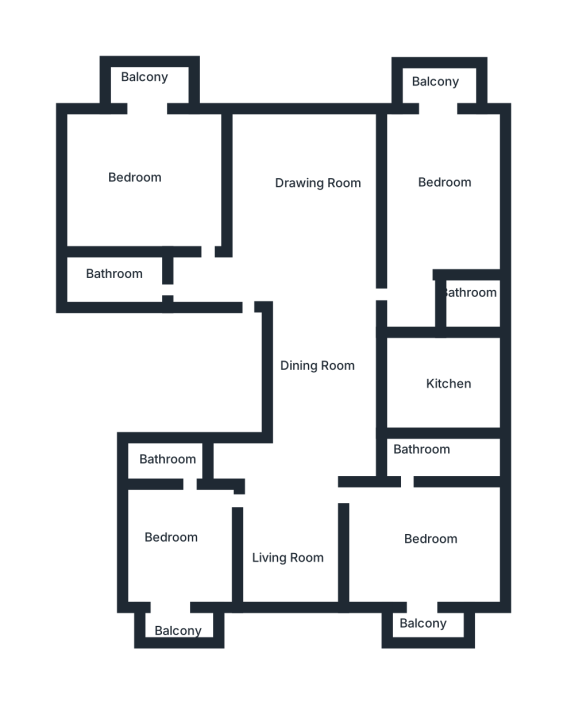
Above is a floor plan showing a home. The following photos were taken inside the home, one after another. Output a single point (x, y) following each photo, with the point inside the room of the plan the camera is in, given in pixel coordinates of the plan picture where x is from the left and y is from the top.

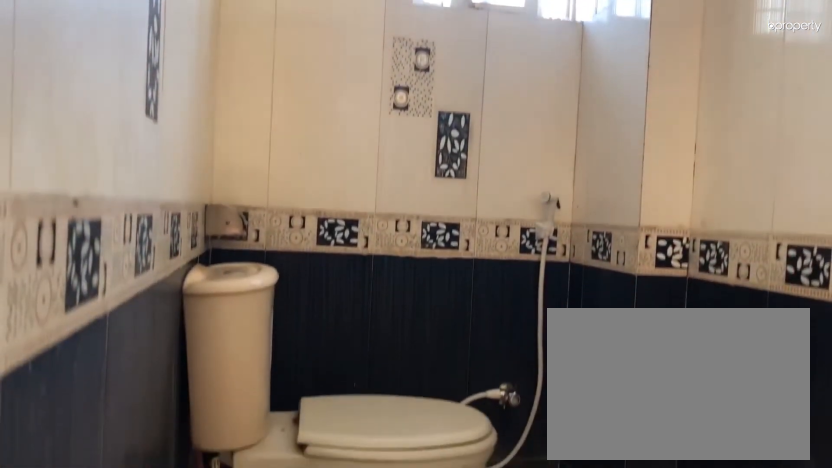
(168, 459)
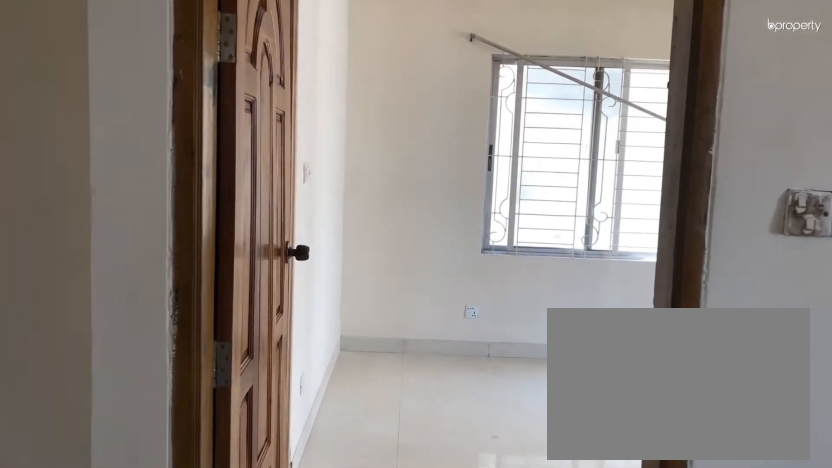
(339, 498)
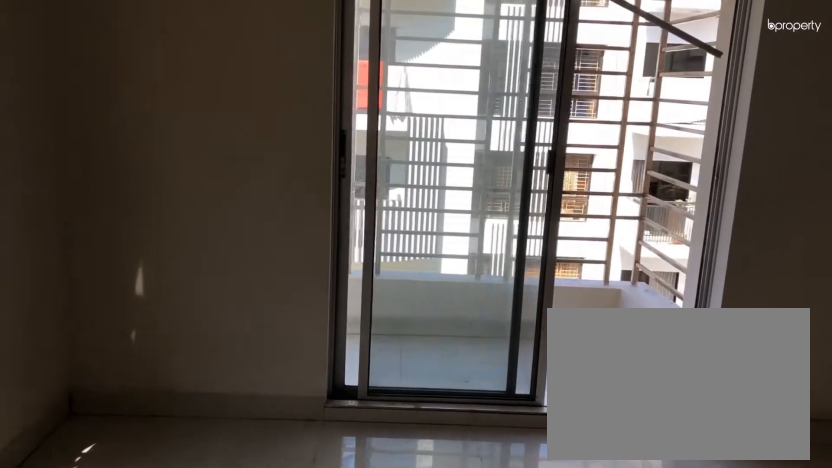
(422, 532)
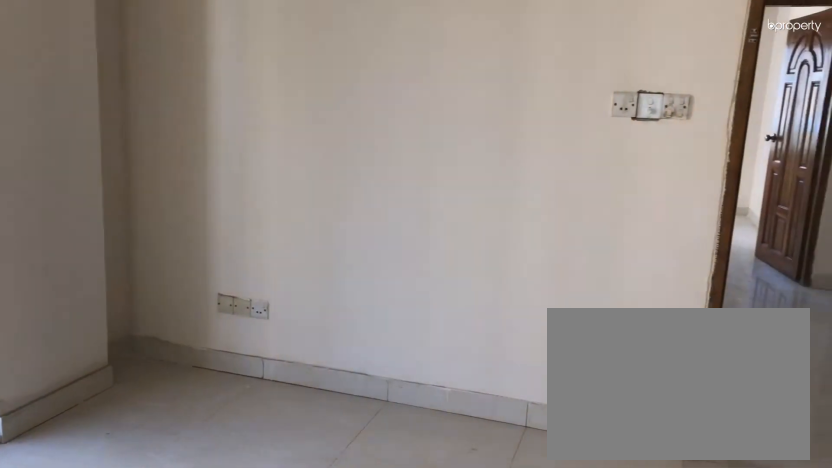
(422, 532)
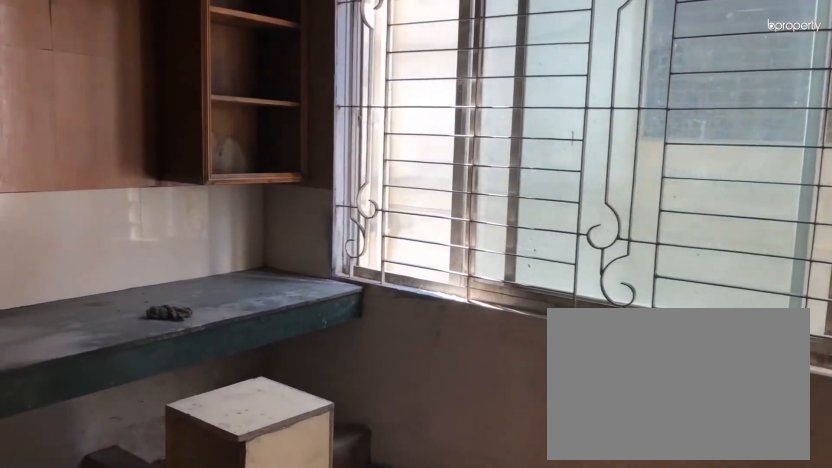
(441, 391)
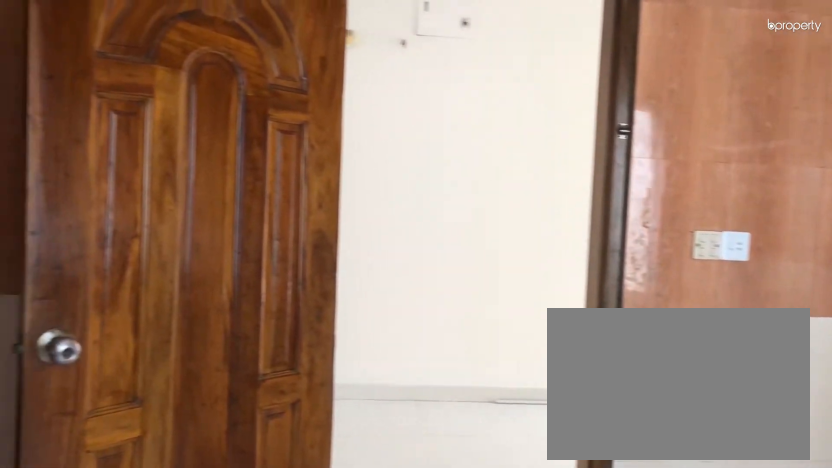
(441, 391)
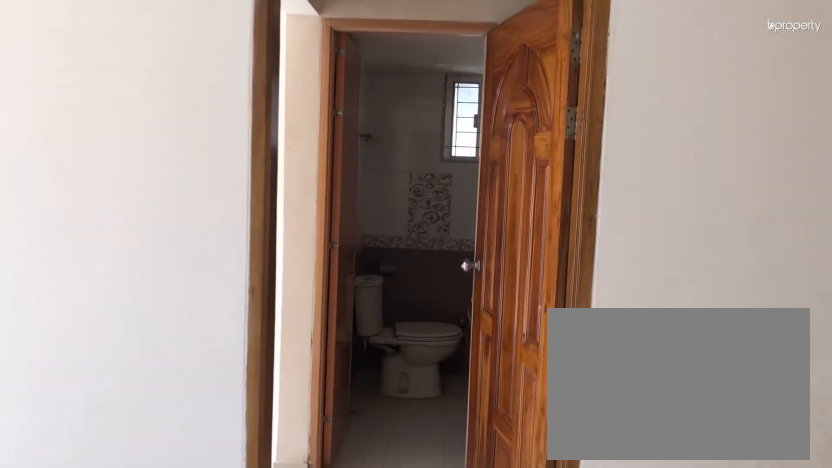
(328, 313)
